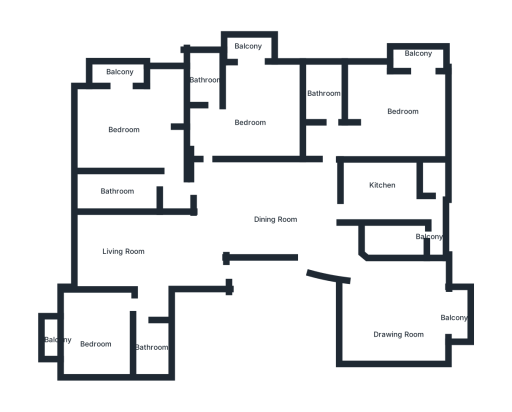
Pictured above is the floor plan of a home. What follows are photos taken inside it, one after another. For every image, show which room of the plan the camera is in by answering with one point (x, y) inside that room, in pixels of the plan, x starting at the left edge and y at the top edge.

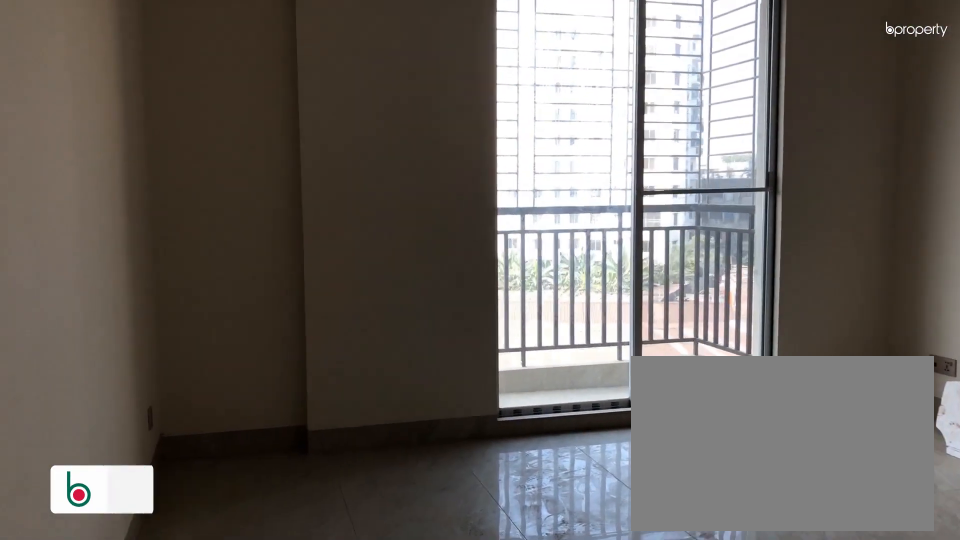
(400, 311)
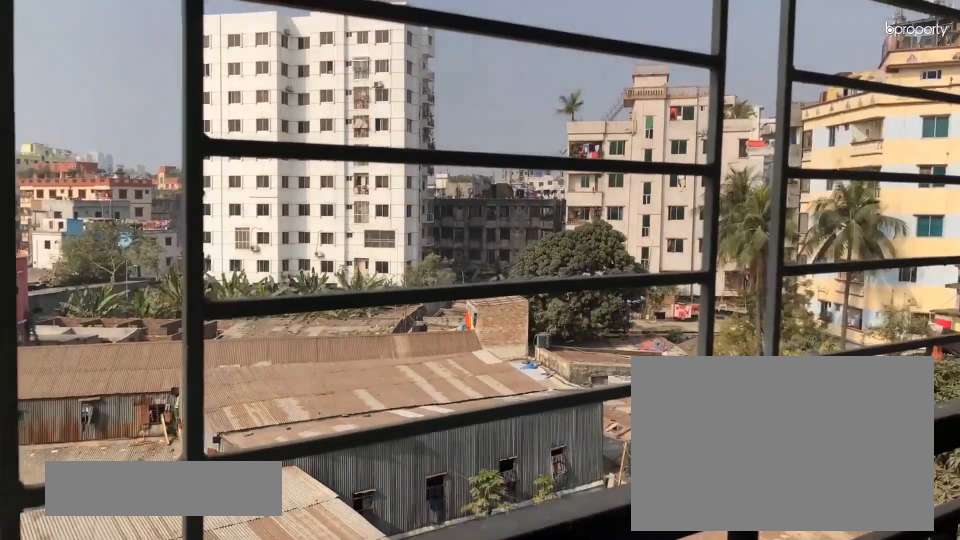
(460, 312)
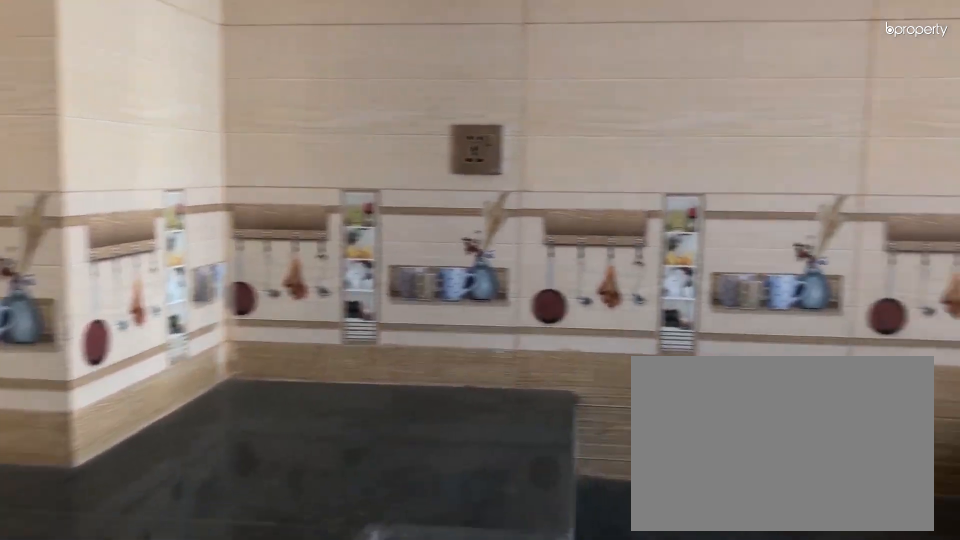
(374, 194)
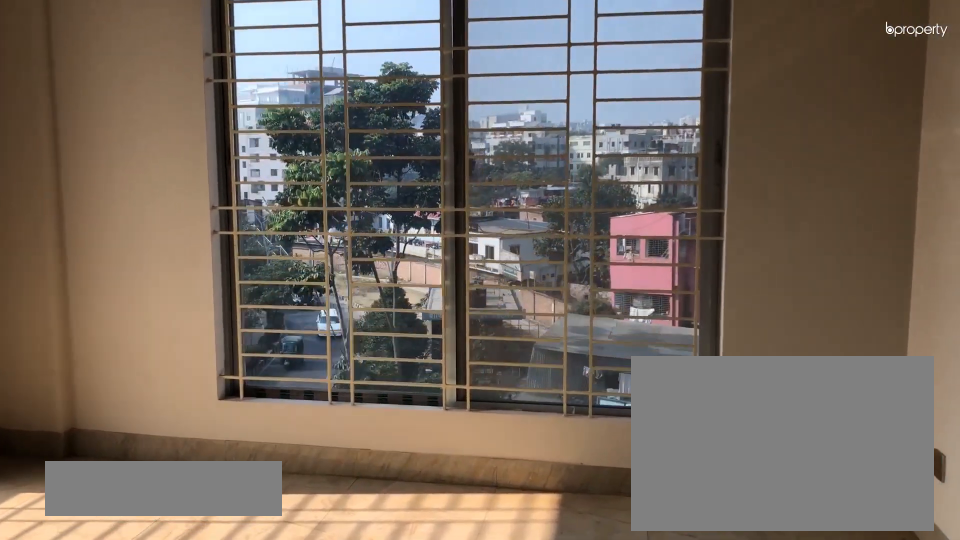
(404, 109)
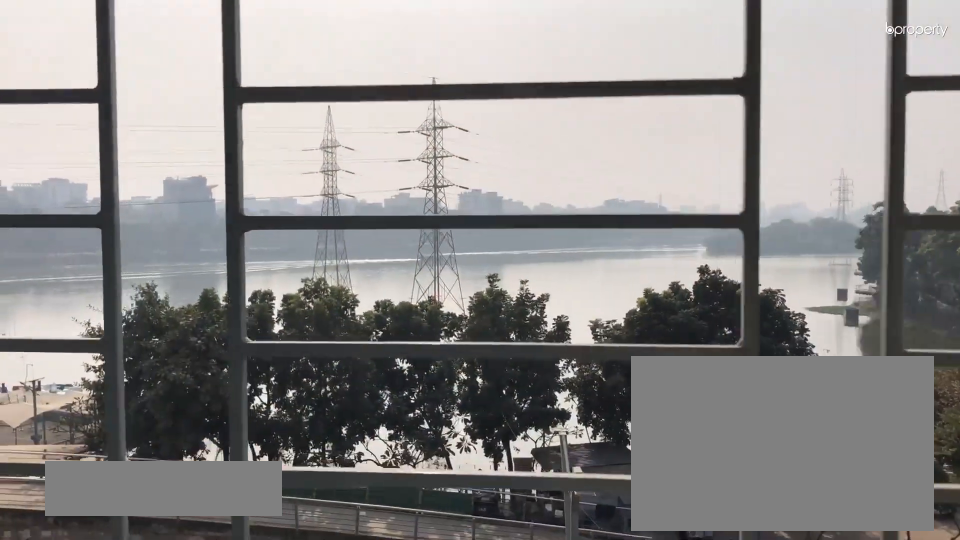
(423, 59)
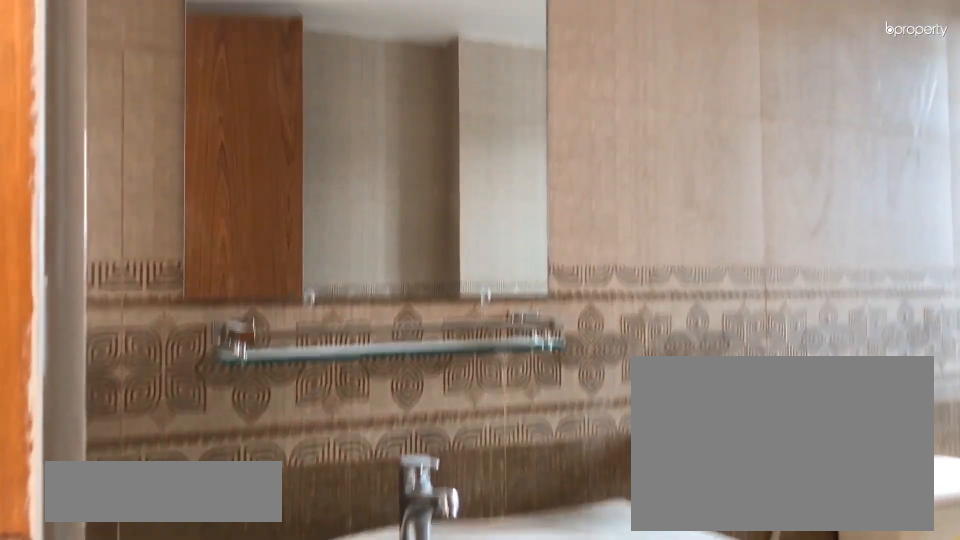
(328, 89)
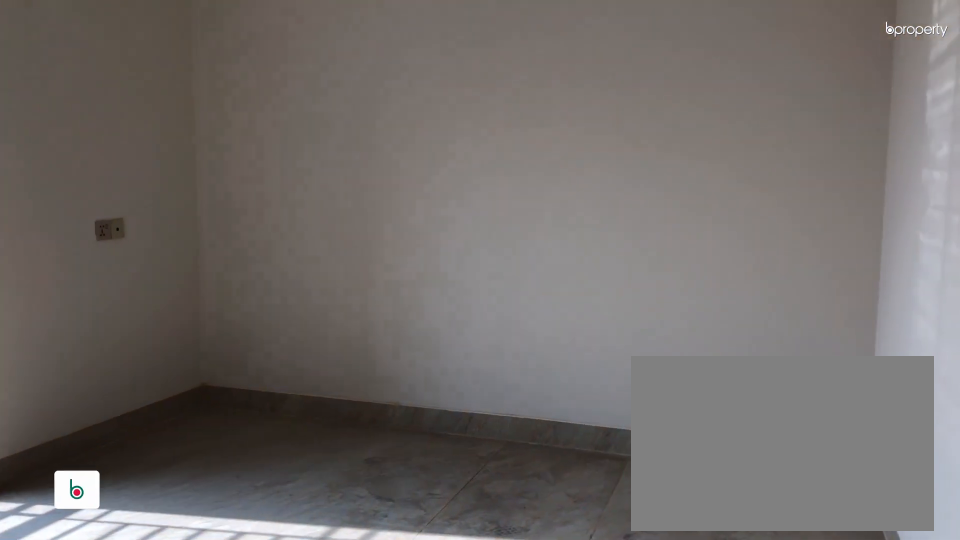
(254, 113)
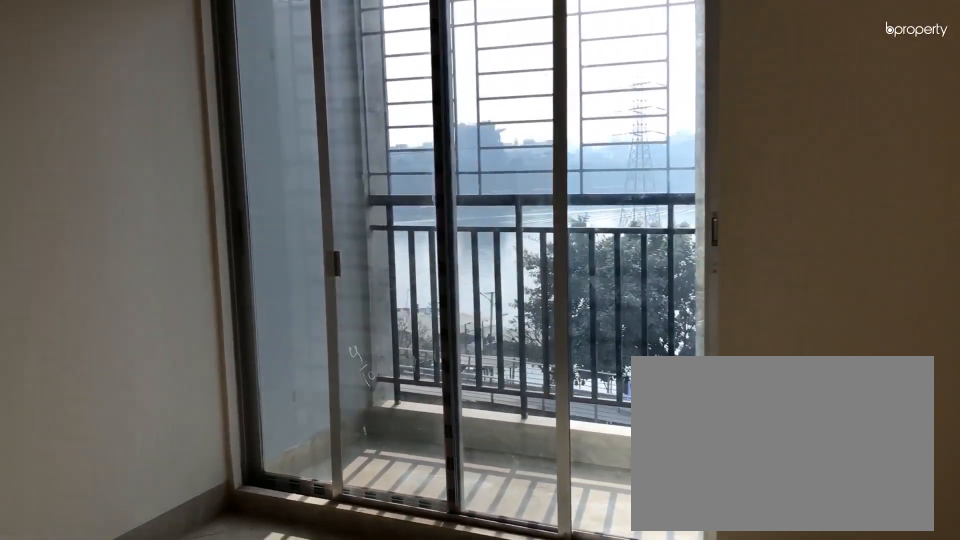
(254, 113)
